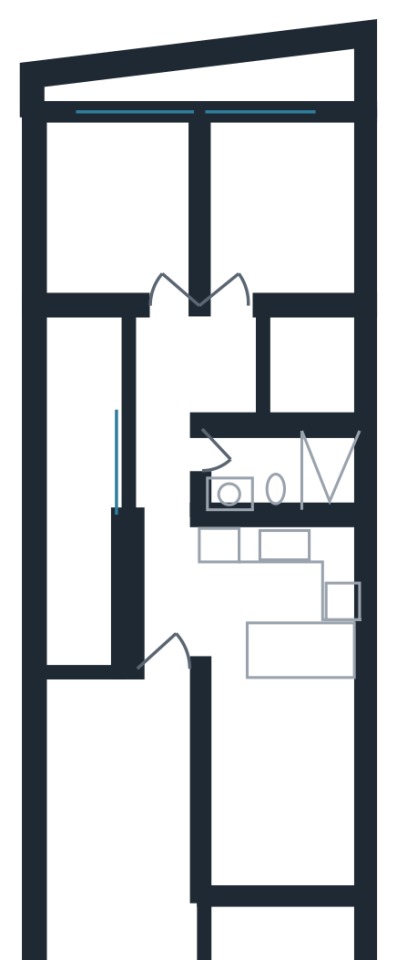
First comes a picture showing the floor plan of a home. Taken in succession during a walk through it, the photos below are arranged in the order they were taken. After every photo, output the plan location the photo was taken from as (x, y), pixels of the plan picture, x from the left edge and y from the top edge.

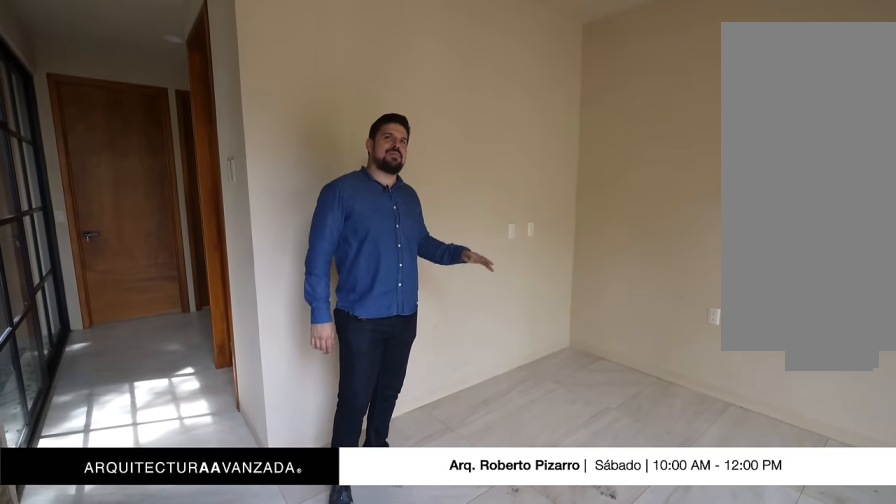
(170, 659)
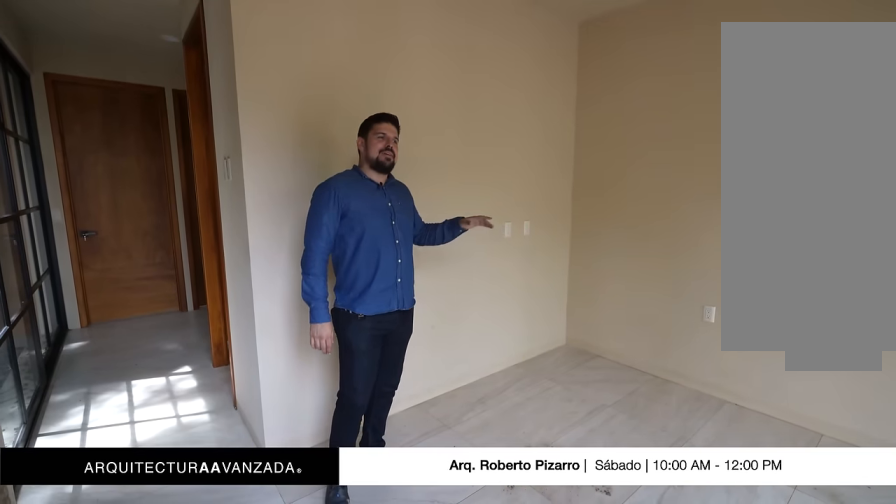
(170, 659)
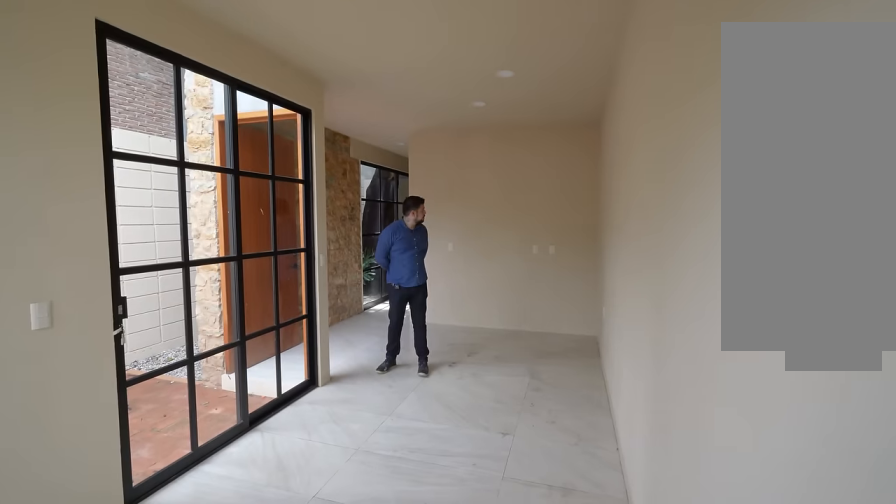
(342, 864)
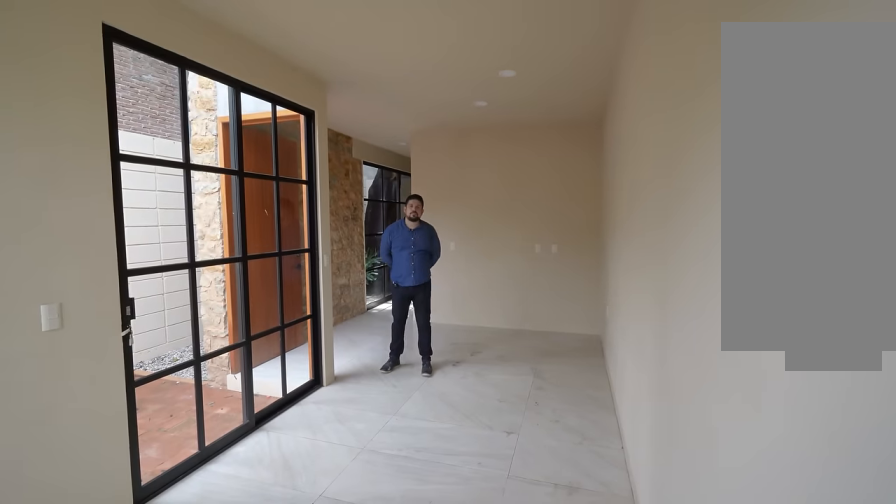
(342, 862)
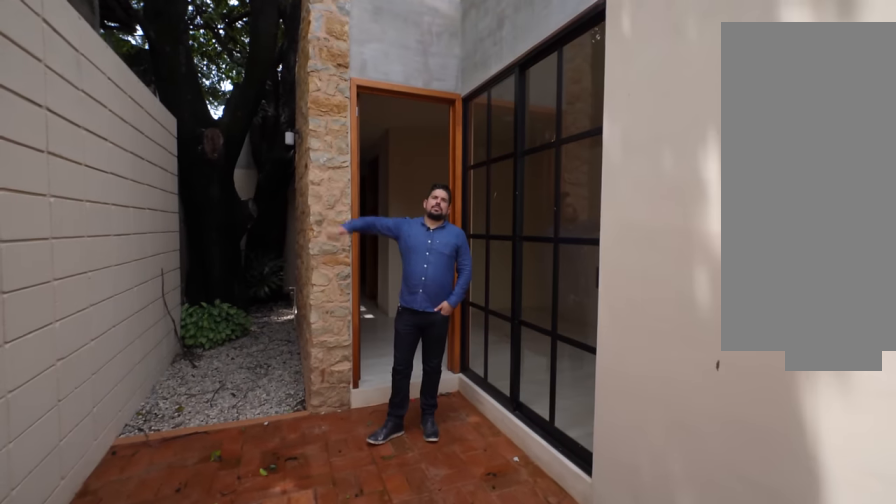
(75, 787)
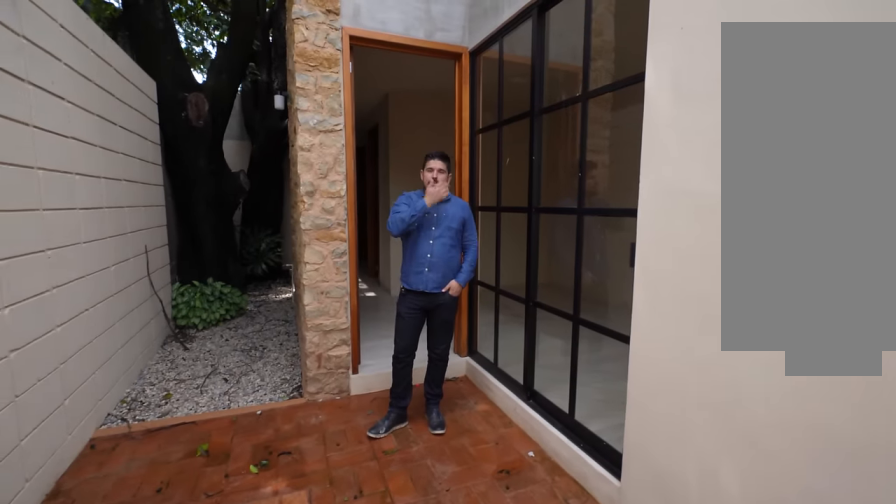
(86, 839)
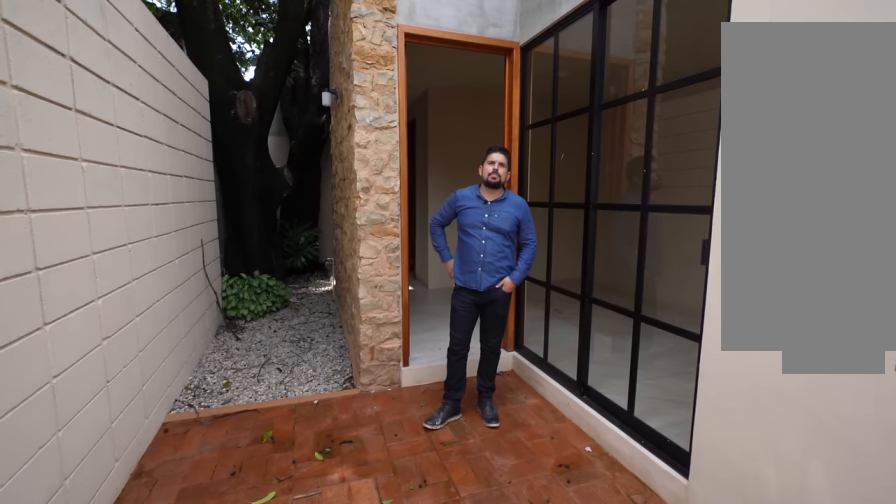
(97, 858)
